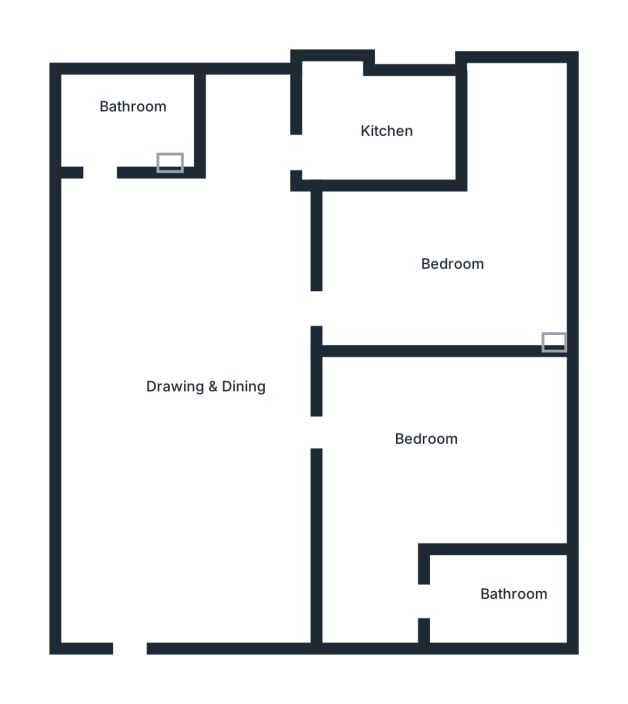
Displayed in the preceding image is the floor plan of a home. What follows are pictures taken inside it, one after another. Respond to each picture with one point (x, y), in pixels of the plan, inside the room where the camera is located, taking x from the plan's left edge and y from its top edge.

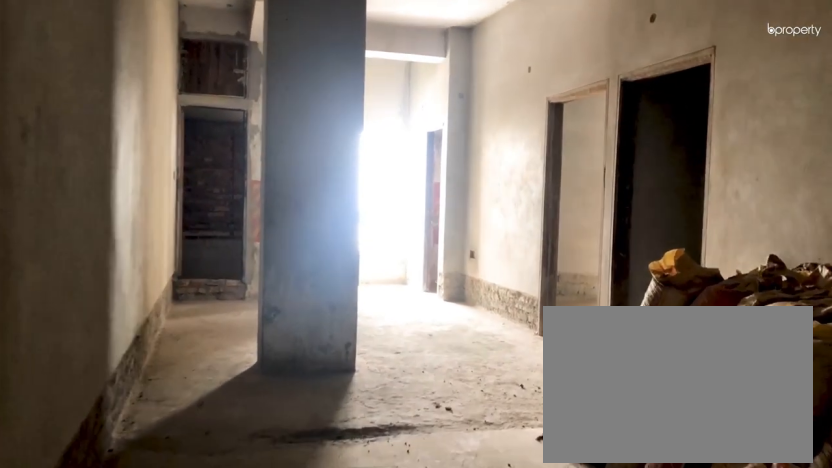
(125, 545)
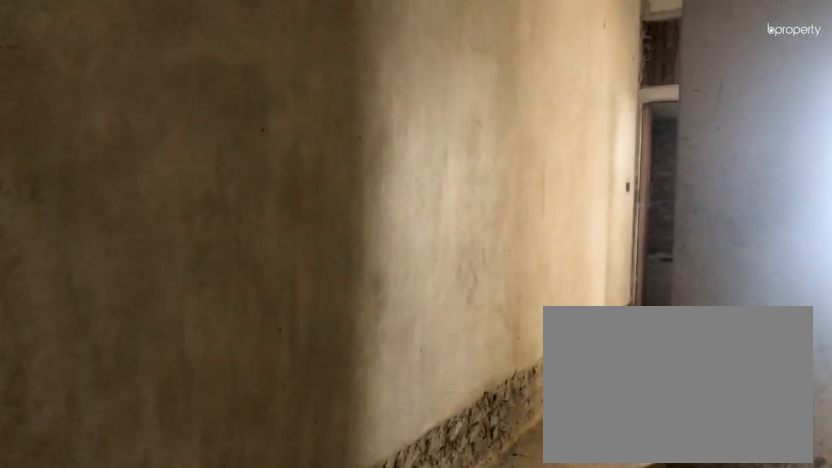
(148, 381)
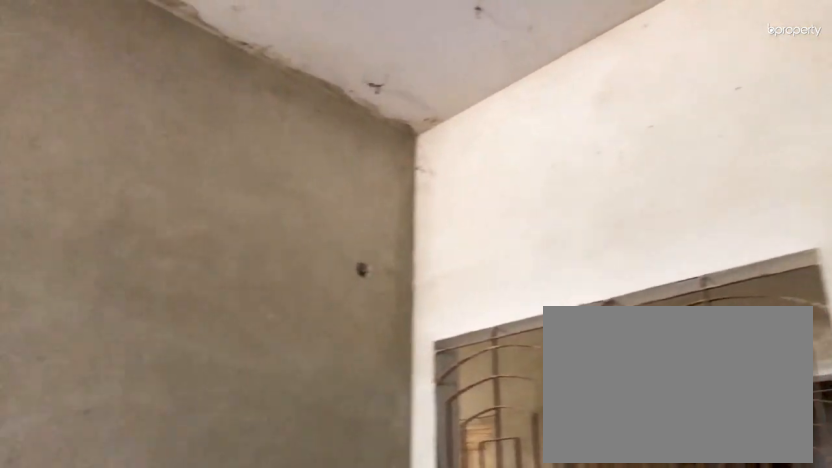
(149, 381)
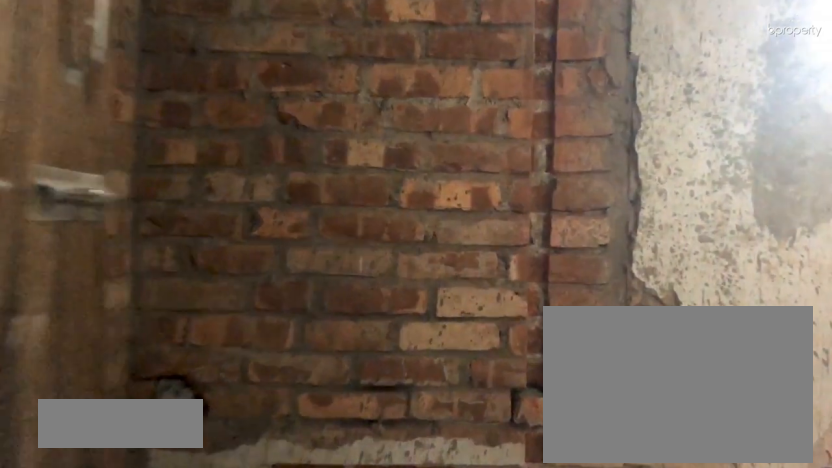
(120, 121)
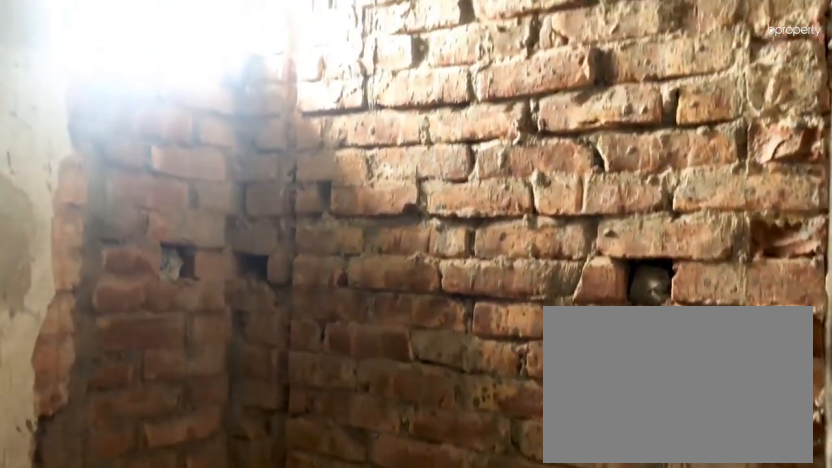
(120, 121)
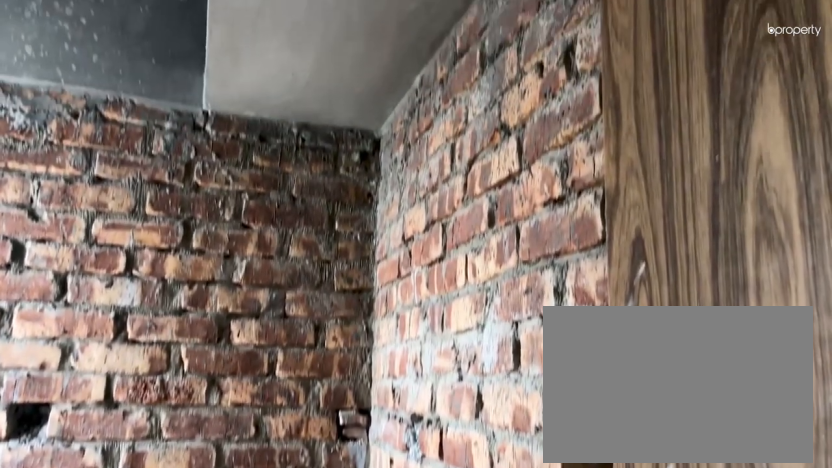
(379, 131)
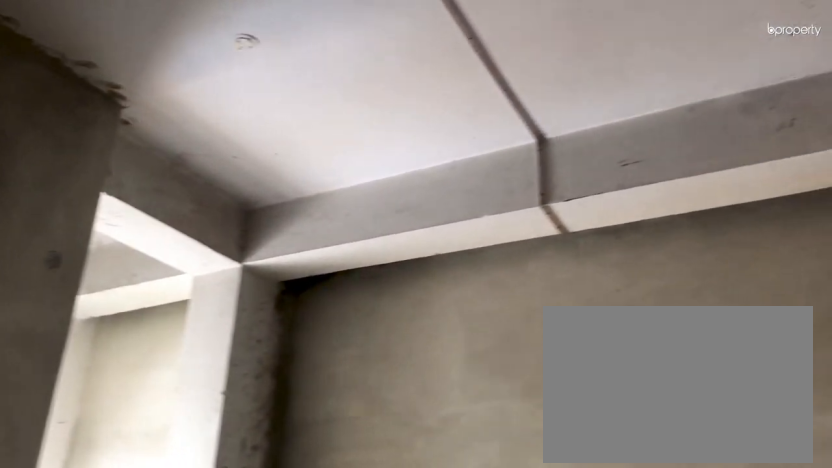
(466, 271)
